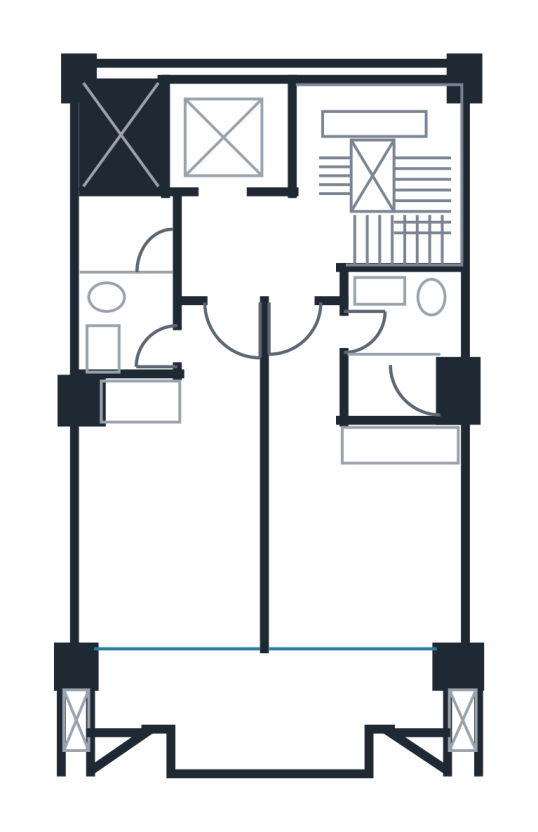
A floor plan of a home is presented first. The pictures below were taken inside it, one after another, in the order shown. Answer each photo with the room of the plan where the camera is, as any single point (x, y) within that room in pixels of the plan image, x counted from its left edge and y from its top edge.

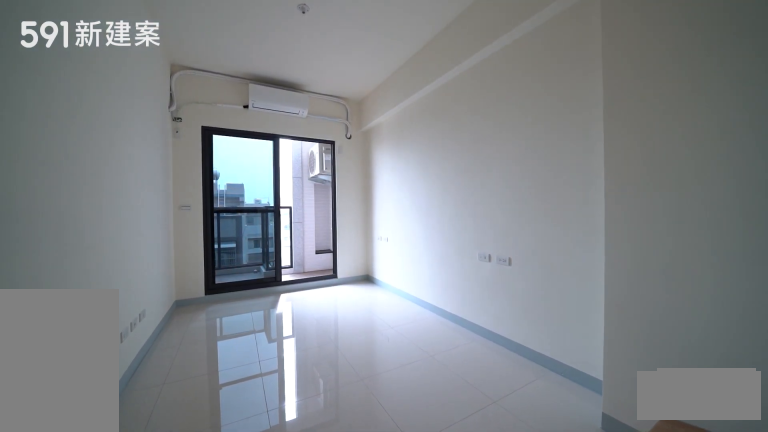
(174, 494)
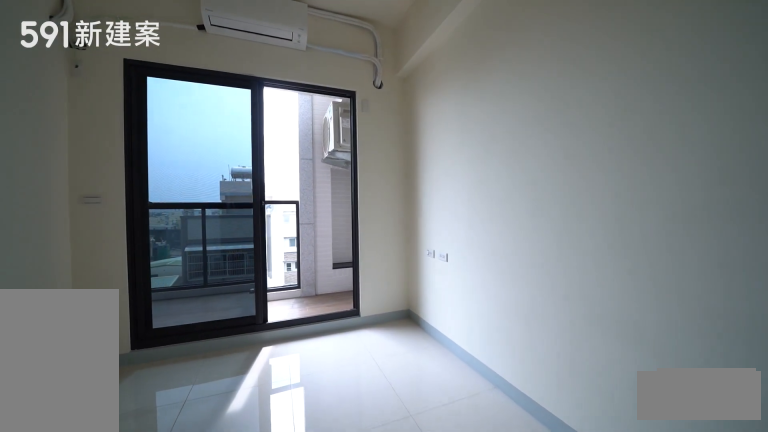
(174, 494)
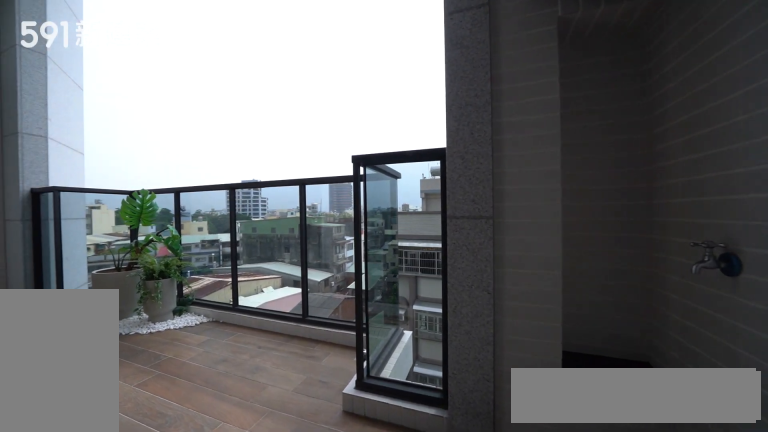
(269, 702)
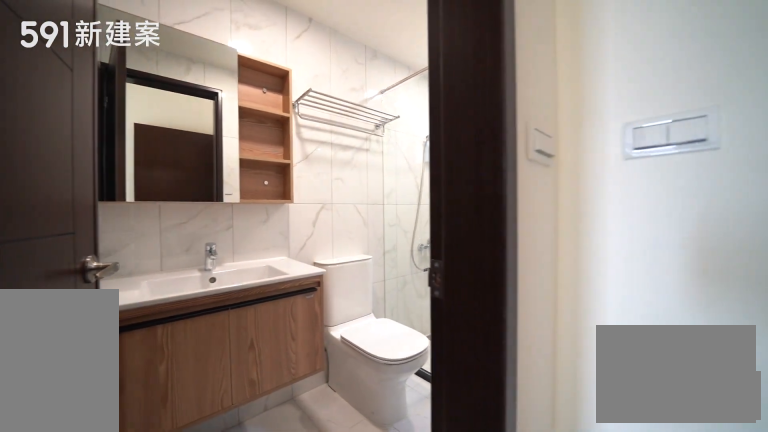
(128, 282)
